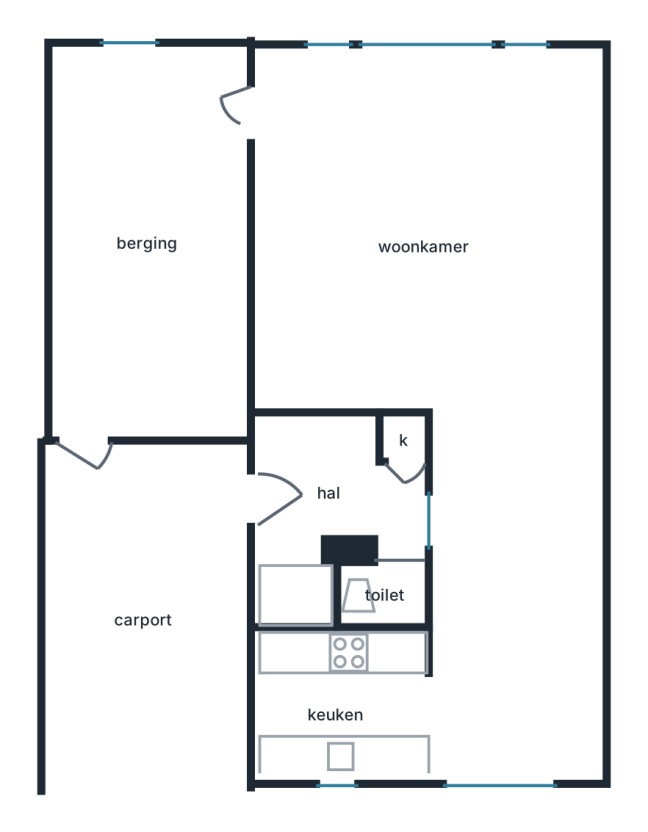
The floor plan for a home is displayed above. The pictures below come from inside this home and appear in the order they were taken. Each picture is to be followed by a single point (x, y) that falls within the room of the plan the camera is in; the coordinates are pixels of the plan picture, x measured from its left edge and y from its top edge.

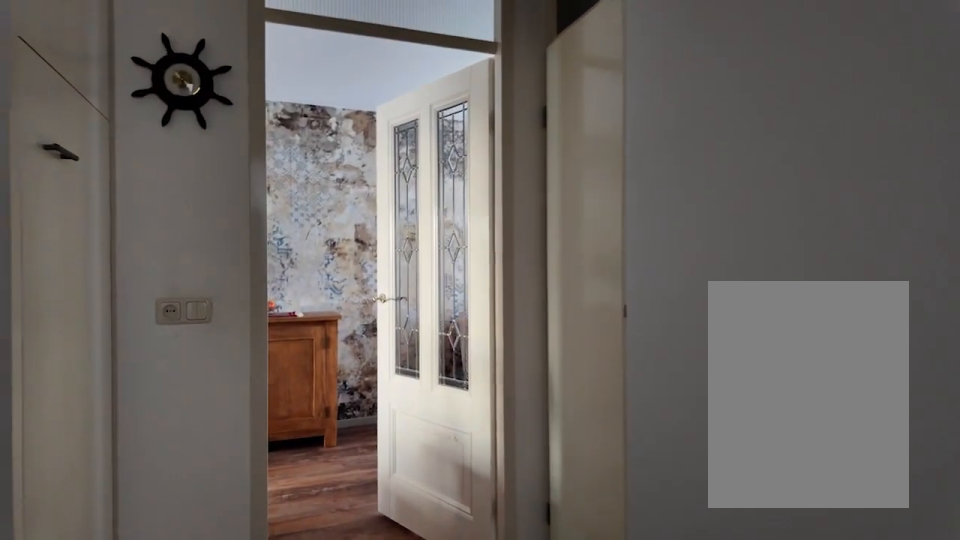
(336, 491)
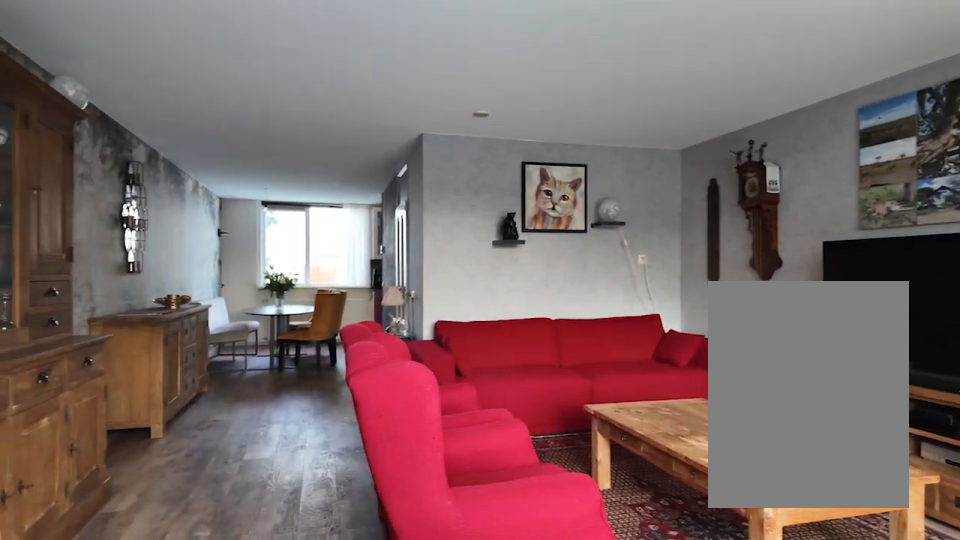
(429, 285)
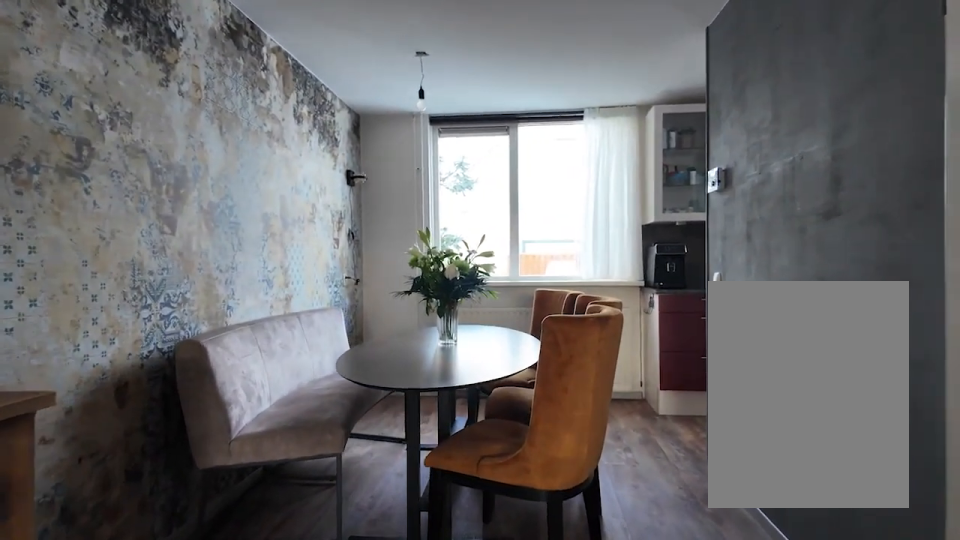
(480, 663)
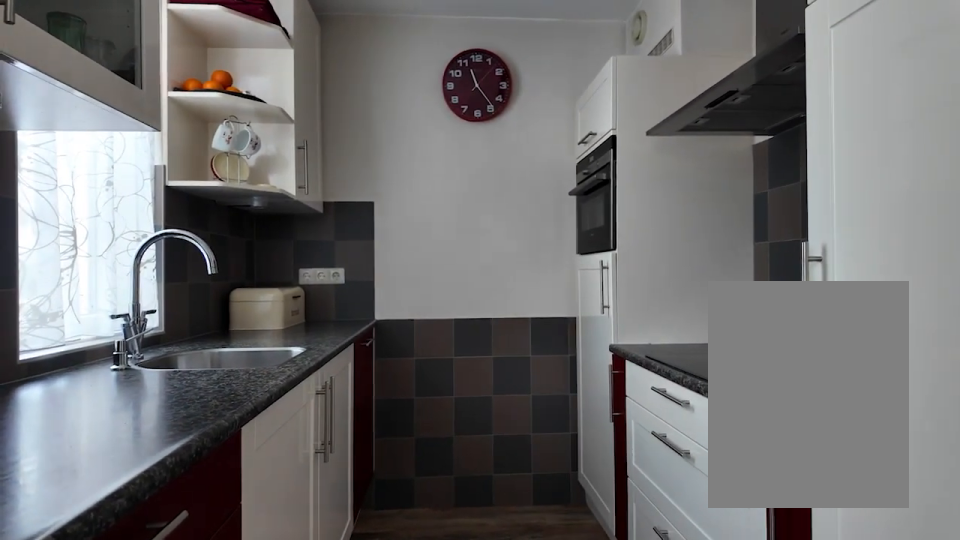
(480, 662)
